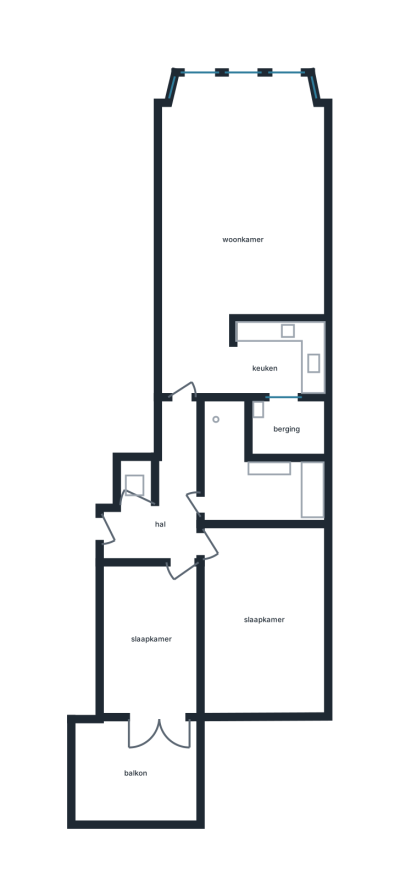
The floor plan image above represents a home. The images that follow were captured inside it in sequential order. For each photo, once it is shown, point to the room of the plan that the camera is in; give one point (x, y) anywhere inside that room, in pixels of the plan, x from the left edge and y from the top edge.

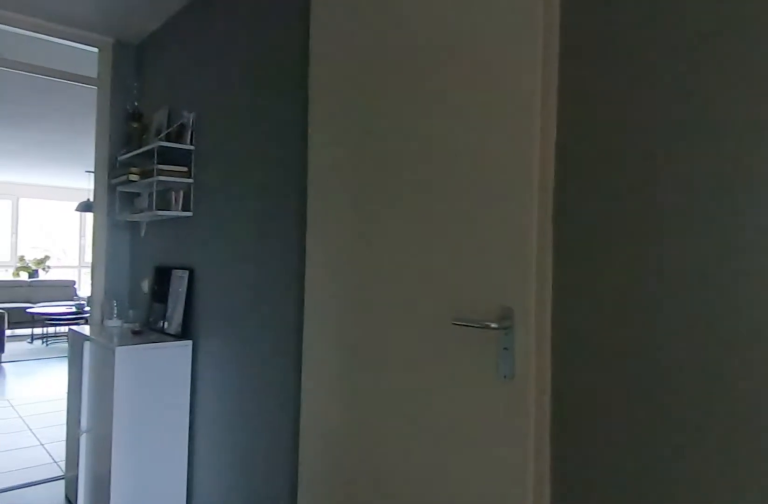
(166, 497)
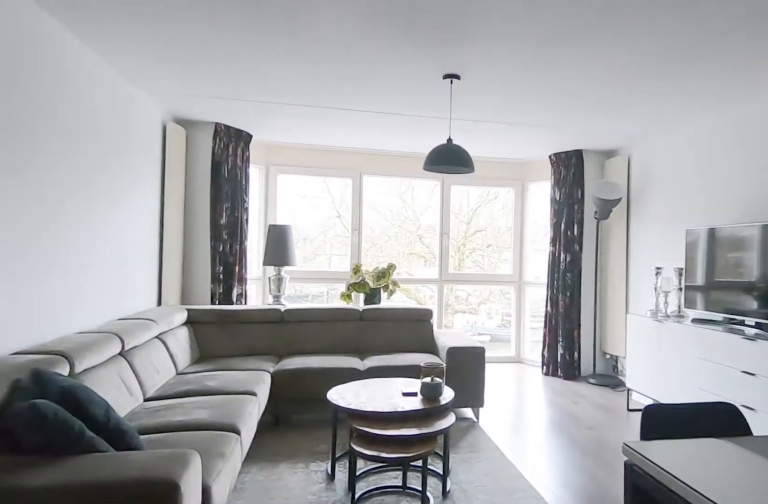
(235, 219)
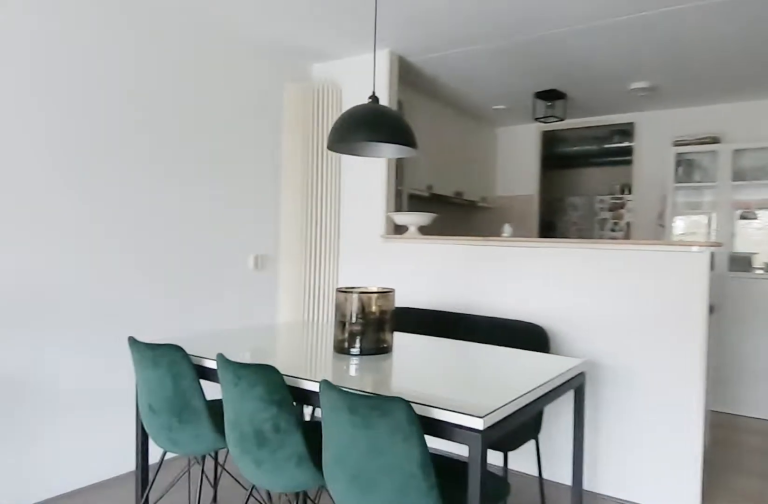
(235, 219)
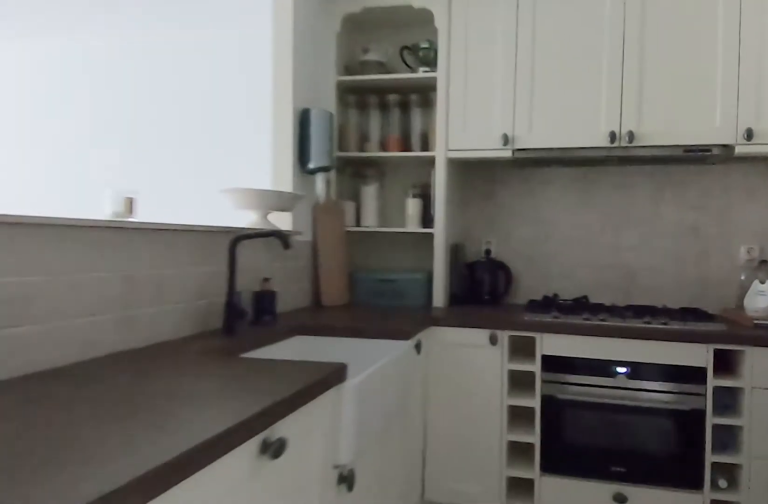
(276, 358)
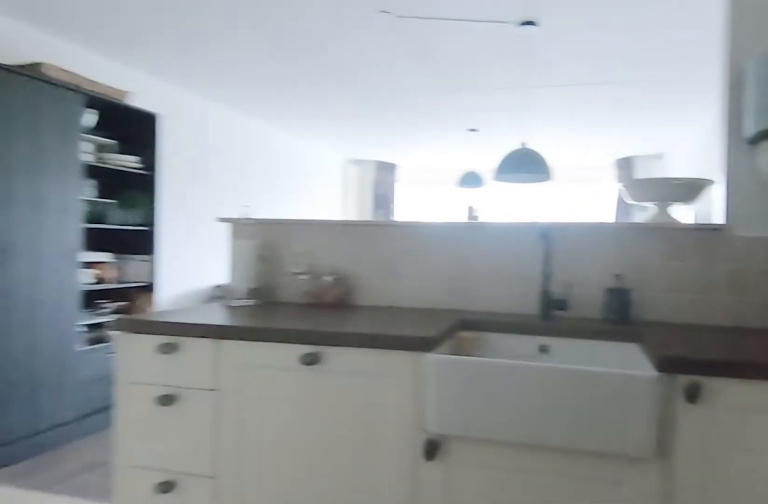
(276, 358)
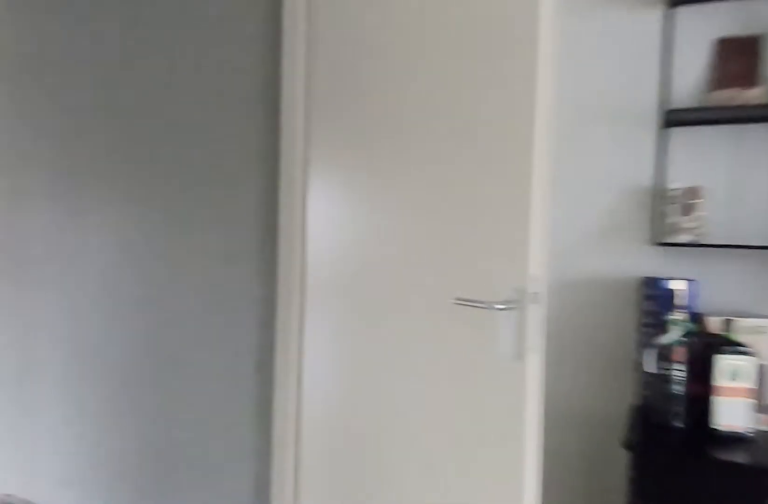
(235, 221)
